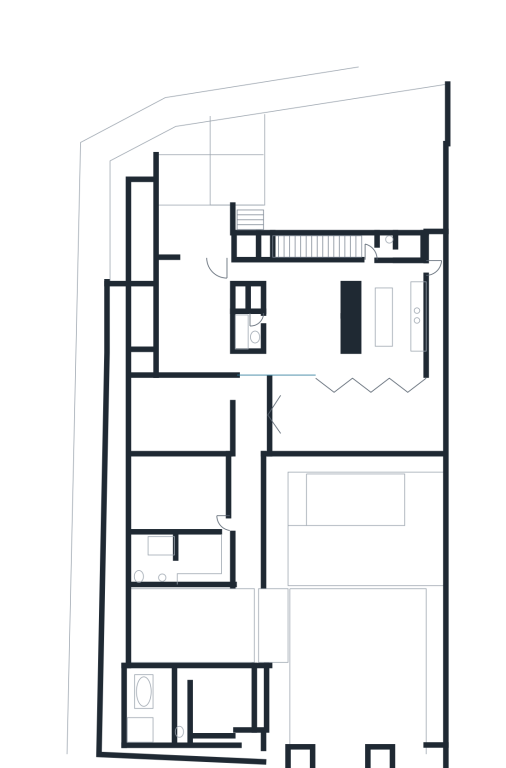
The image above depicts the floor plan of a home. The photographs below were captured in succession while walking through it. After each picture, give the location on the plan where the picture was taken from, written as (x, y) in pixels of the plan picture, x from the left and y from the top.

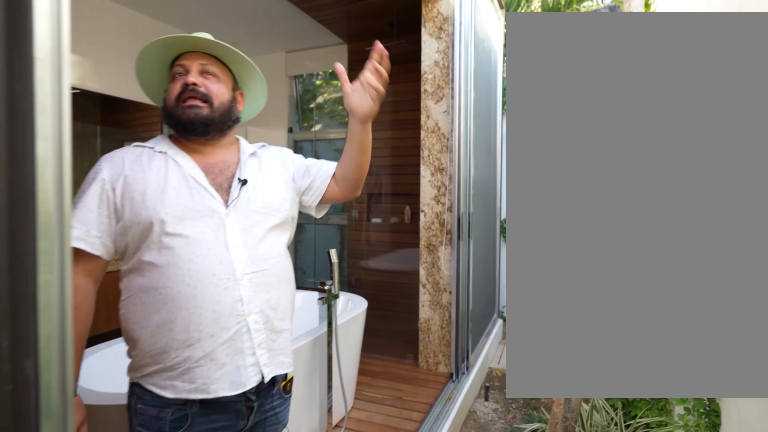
(116, 662)
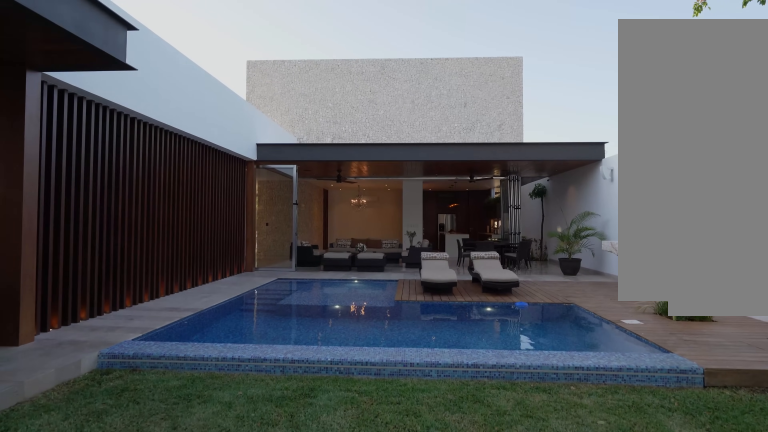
(342, 651)
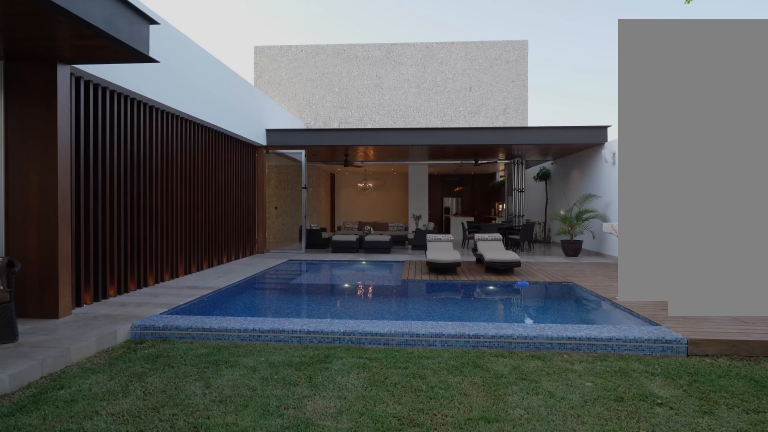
(343, 653)
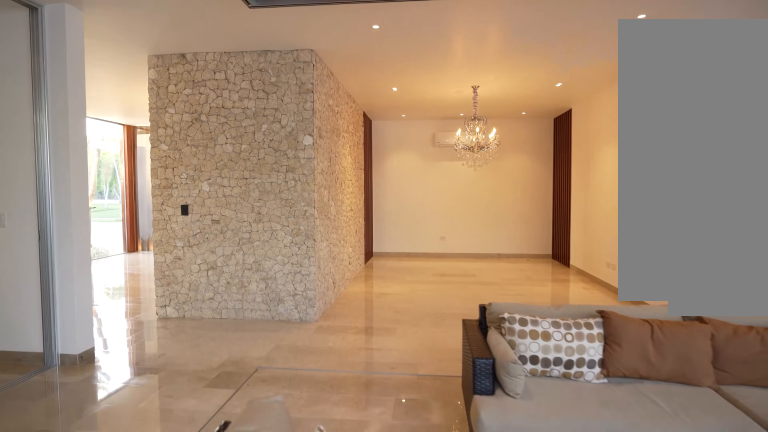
(283, 437)
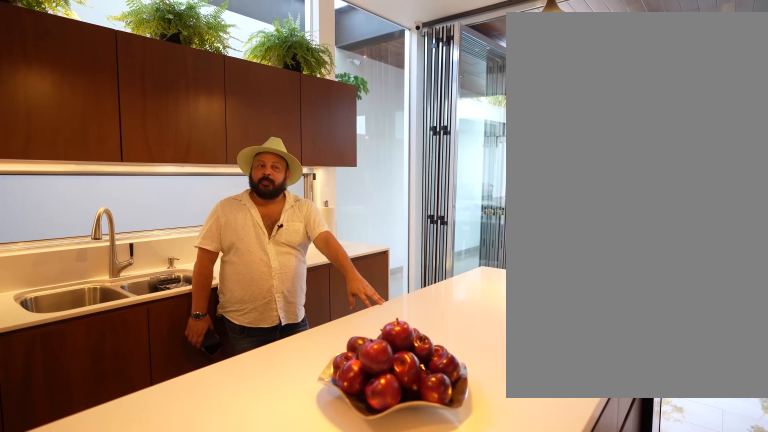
(366, 312)
